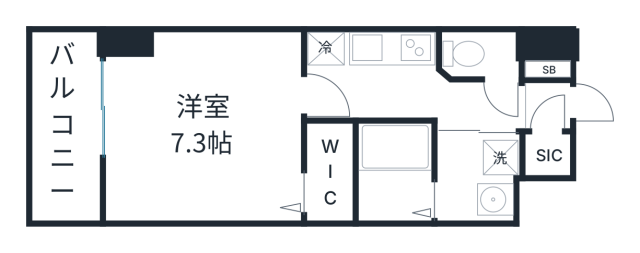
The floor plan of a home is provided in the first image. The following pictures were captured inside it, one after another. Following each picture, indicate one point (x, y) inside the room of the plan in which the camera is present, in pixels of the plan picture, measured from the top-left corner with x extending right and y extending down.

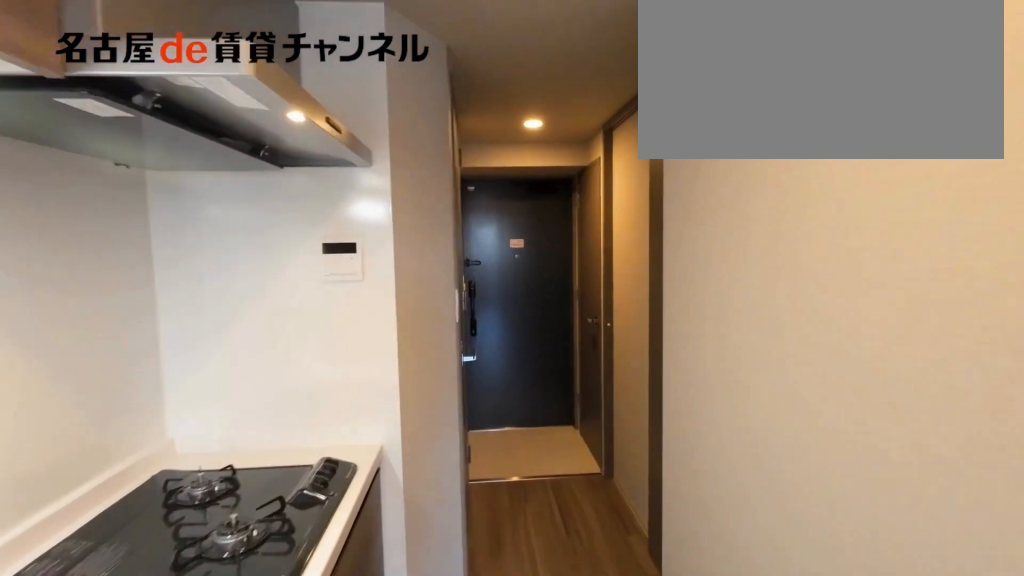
(411, 96)
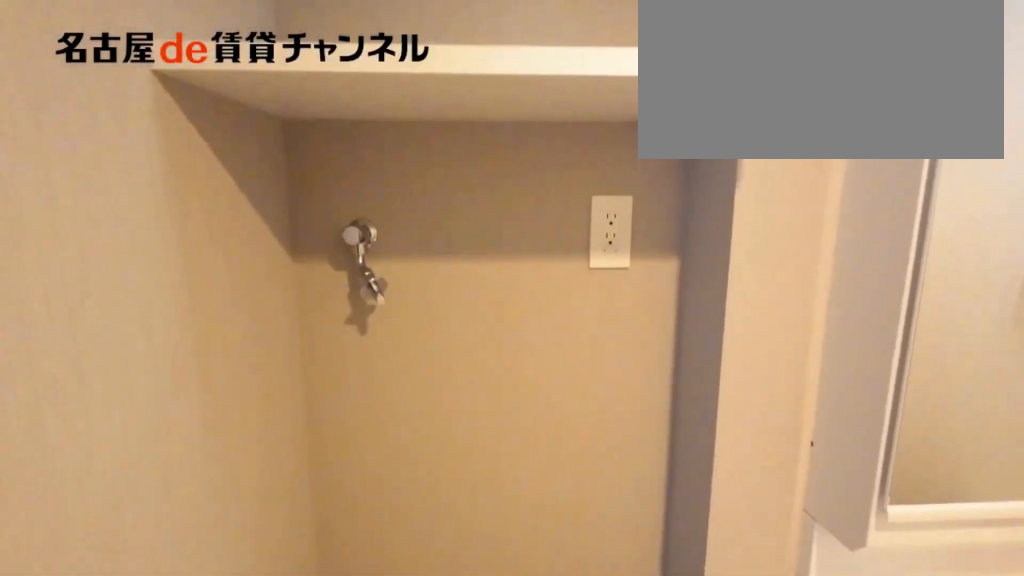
(478, 178)
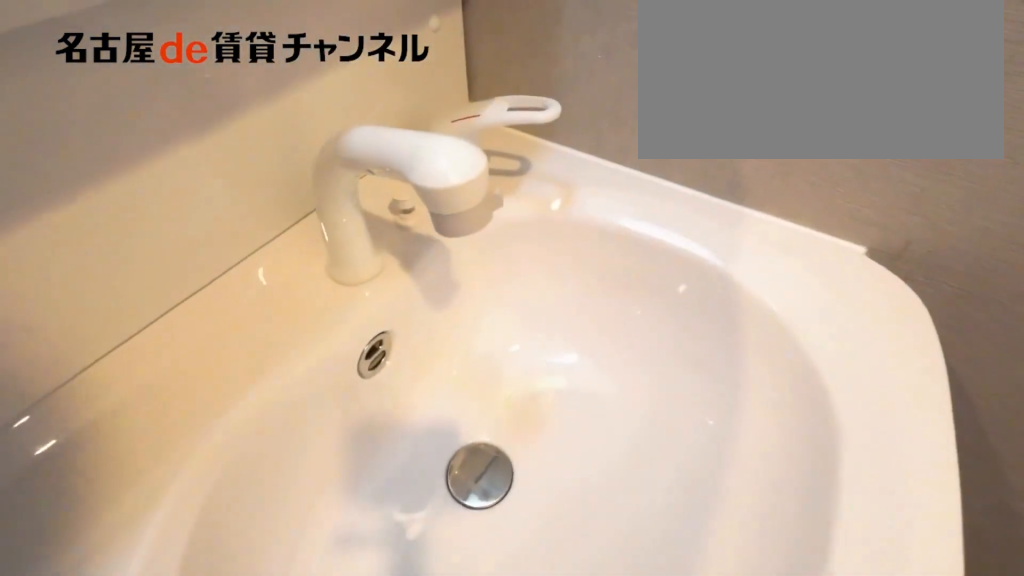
(478, 178)
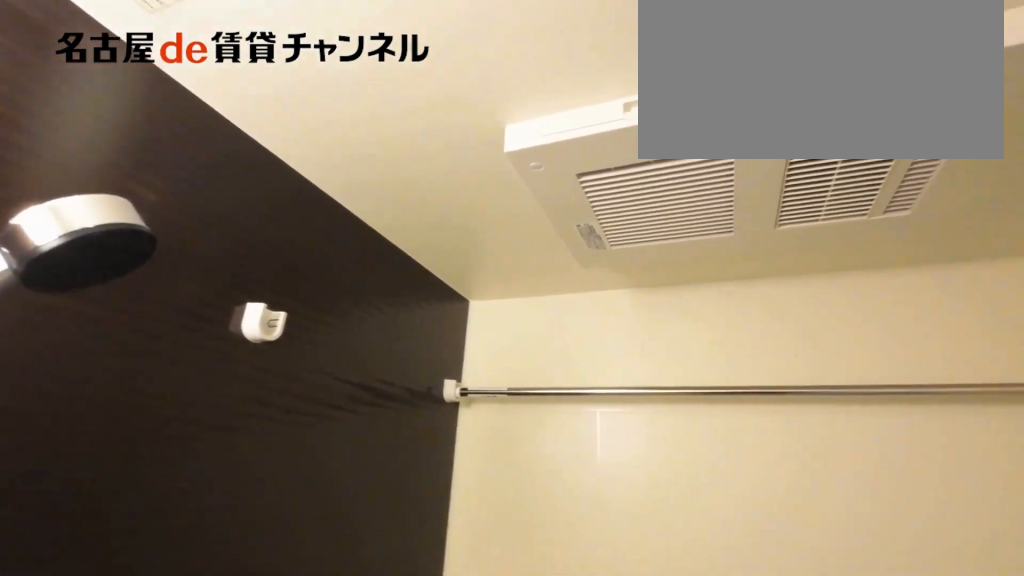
(394, 173)
